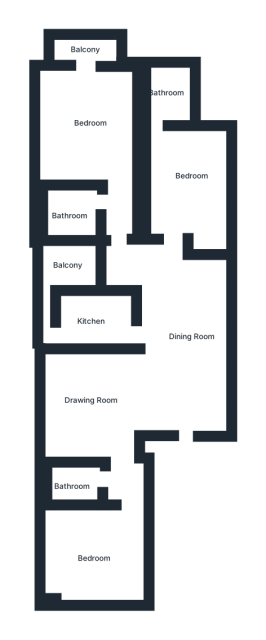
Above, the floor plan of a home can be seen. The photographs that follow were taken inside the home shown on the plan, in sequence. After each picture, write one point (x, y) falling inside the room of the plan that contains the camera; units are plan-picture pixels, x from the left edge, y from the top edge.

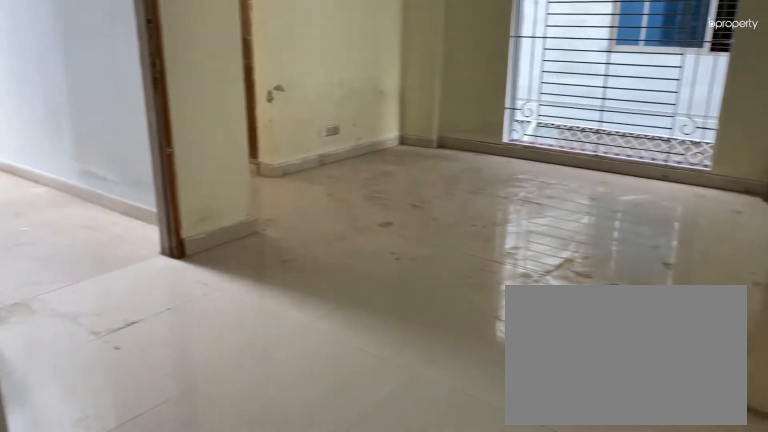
(183, 328)
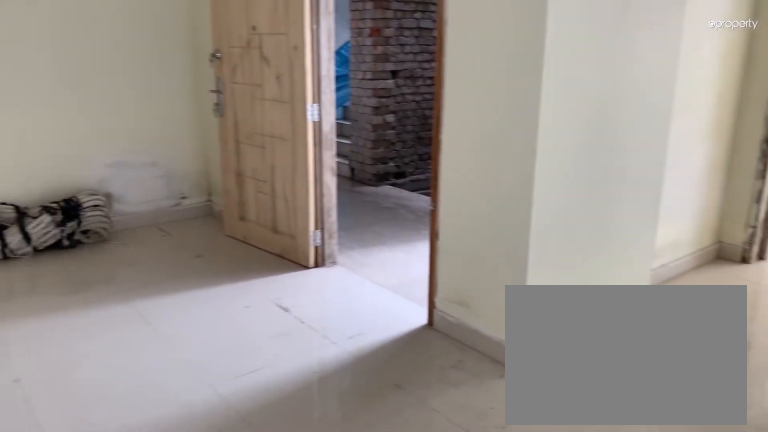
(85, 395)
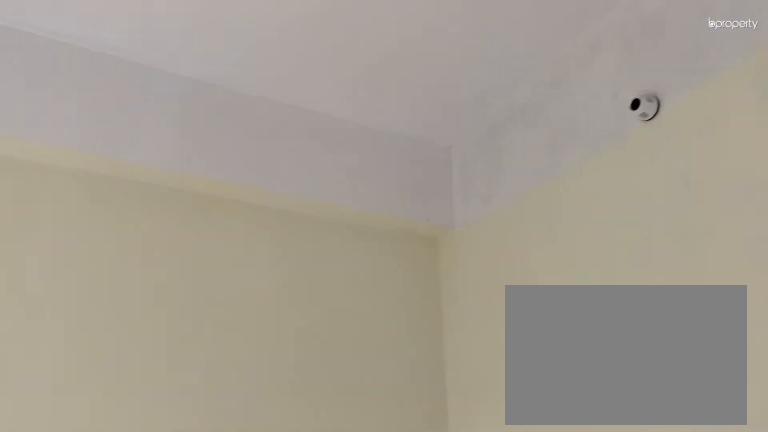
(93, 556)
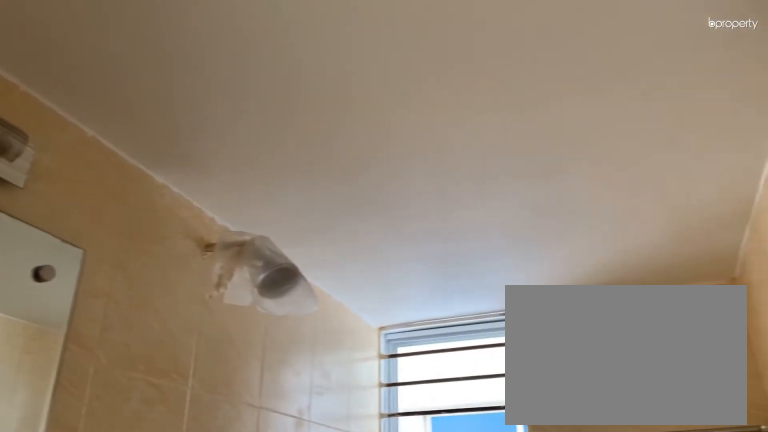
(77, 480)
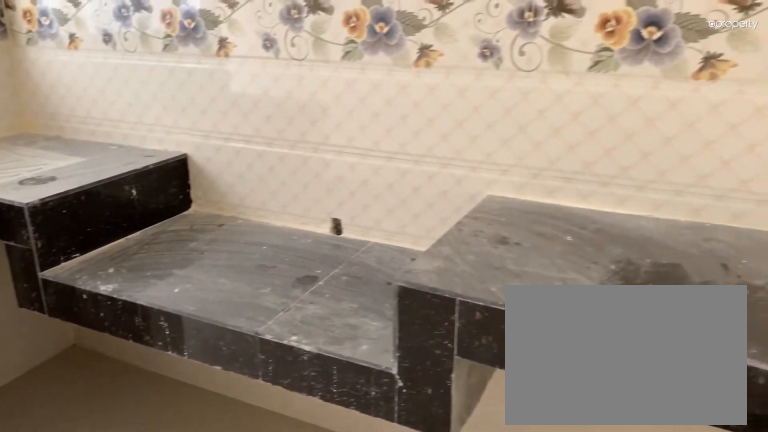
(94, 318)
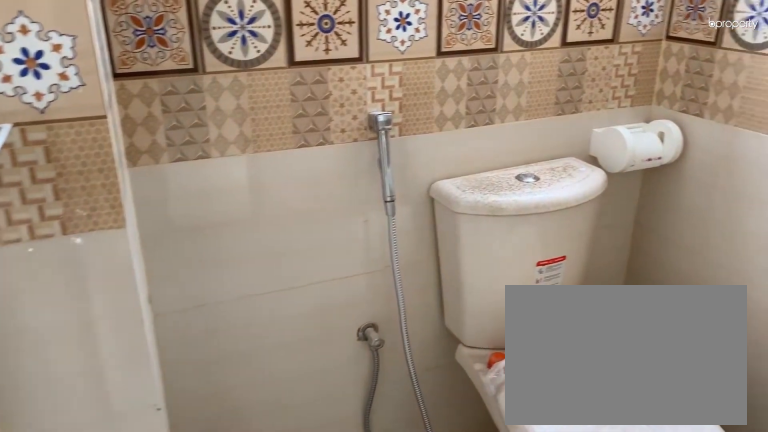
(167, 96)
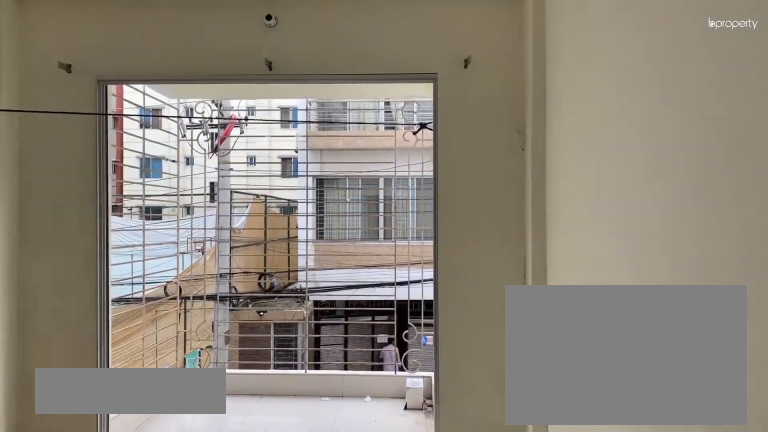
(83, 115)
